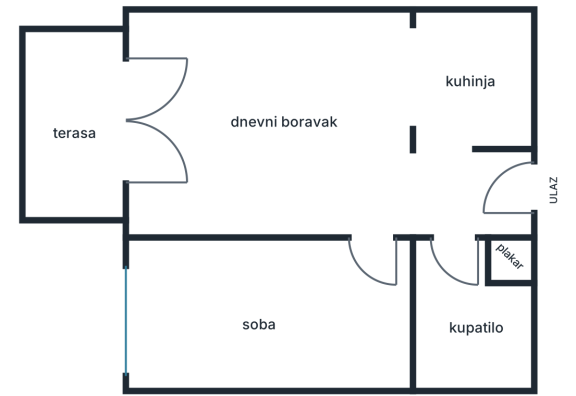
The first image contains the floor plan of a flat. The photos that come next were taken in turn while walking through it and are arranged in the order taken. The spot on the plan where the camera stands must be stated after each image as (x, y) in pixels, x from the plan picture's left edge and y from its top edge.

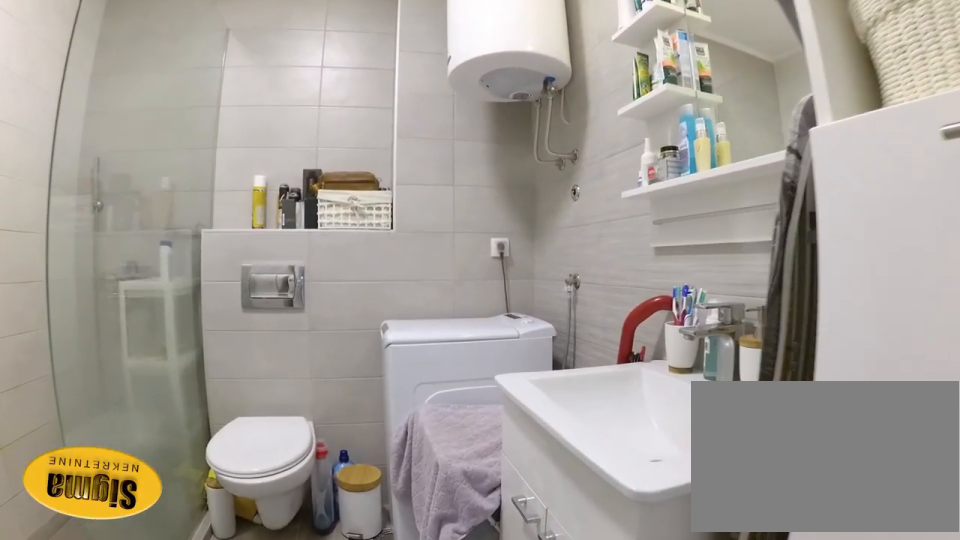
(464, 247)
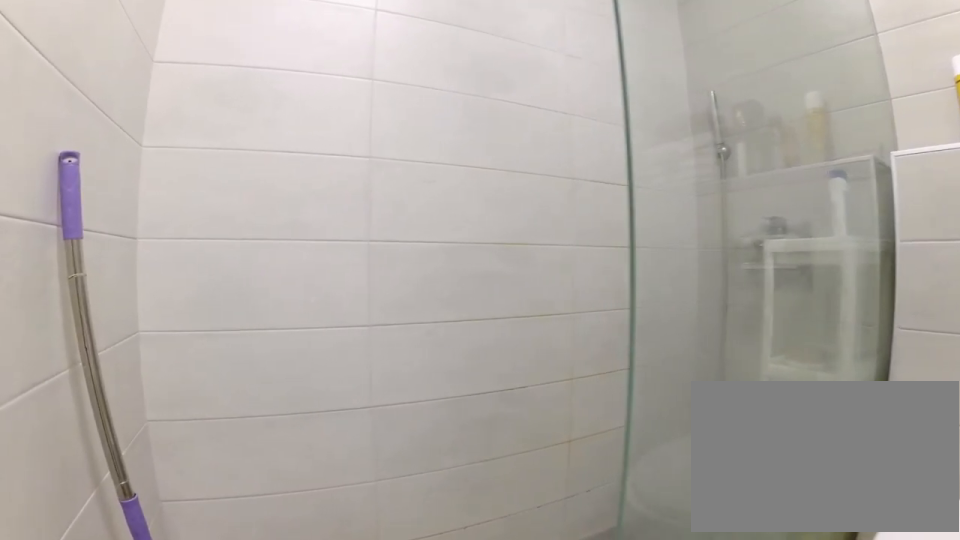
(468, 322)
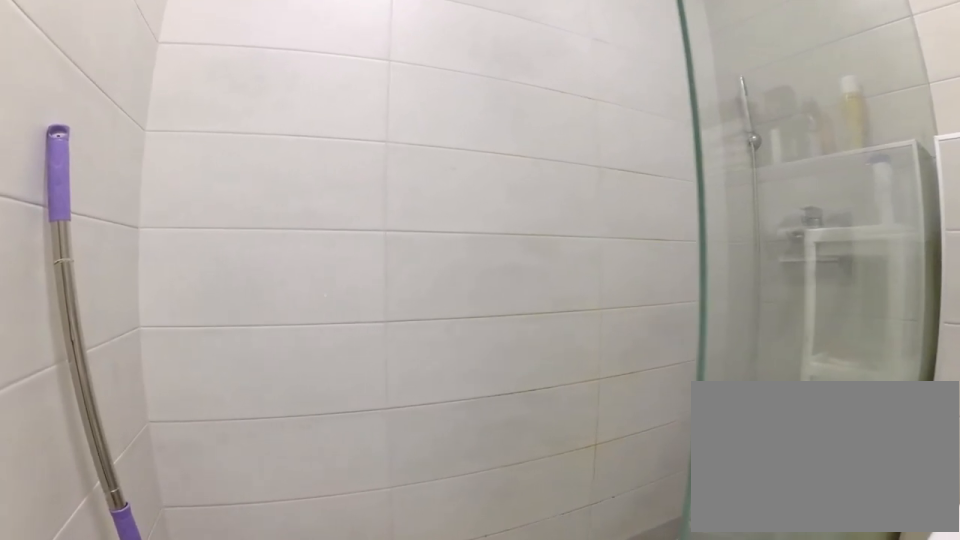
(476, 321)
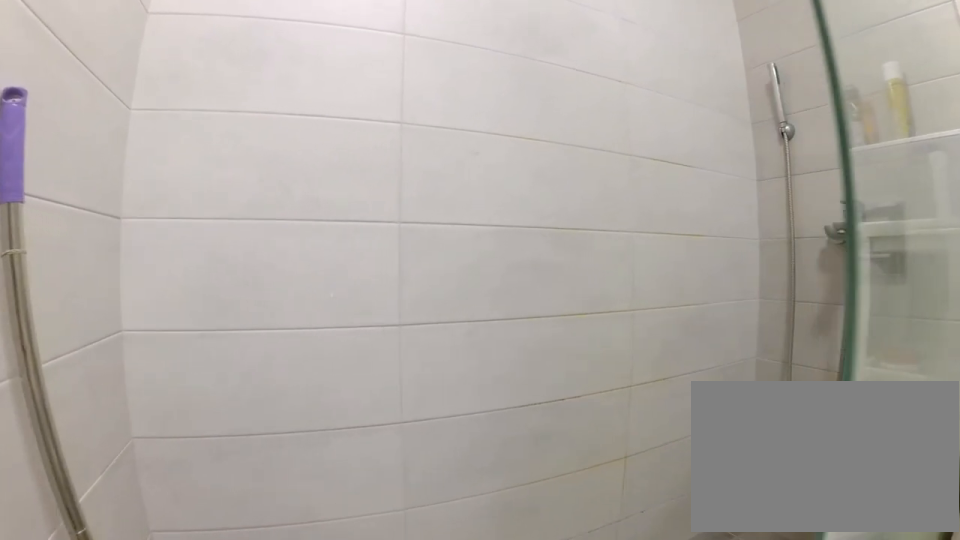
(482, 319)
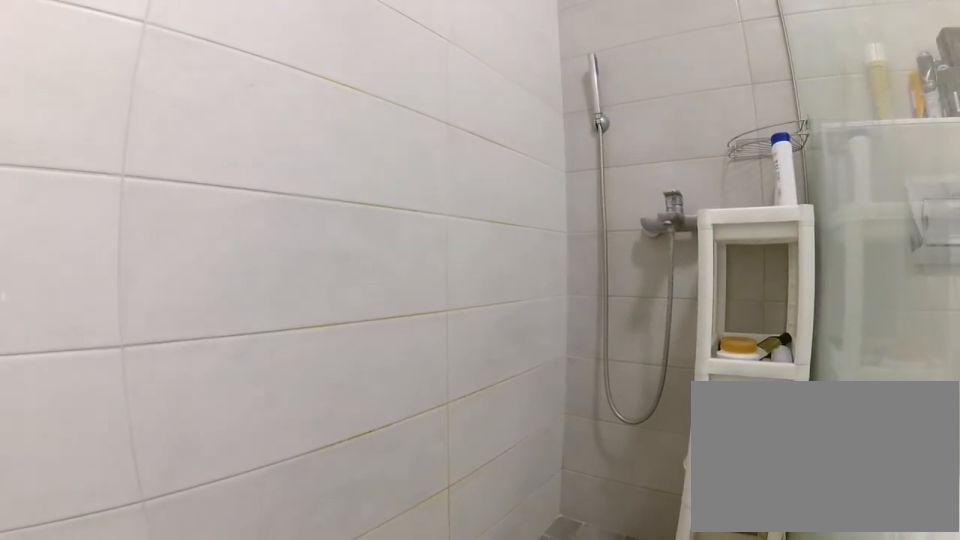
(508, 308)
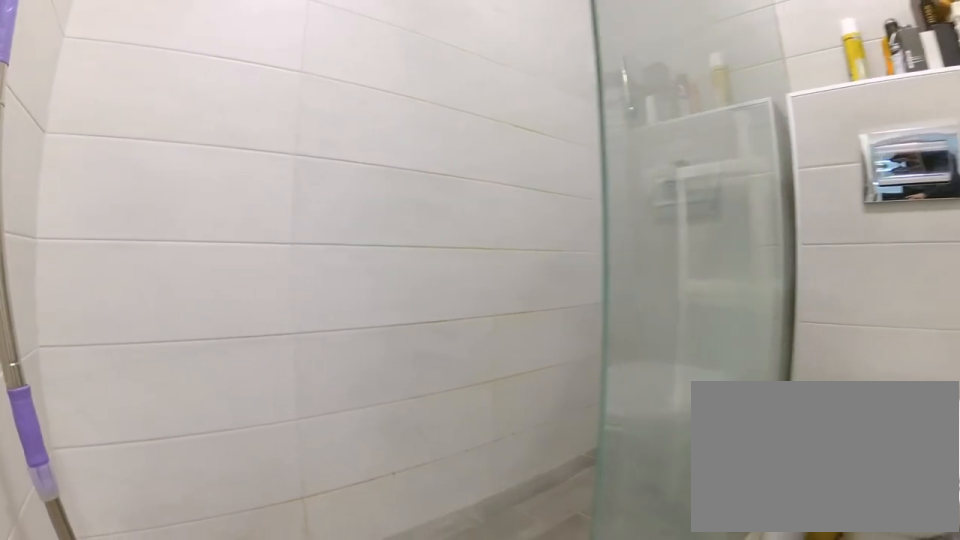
(469, 319)
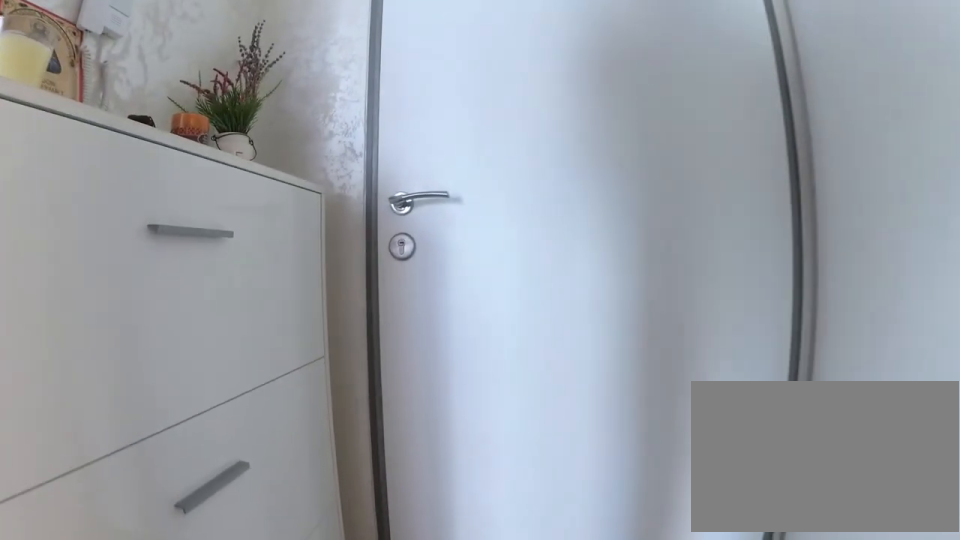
(423, 198)
